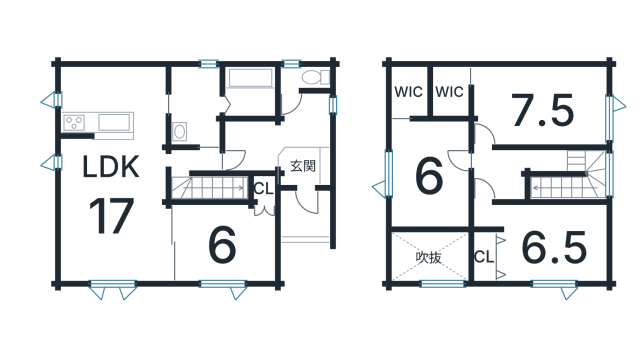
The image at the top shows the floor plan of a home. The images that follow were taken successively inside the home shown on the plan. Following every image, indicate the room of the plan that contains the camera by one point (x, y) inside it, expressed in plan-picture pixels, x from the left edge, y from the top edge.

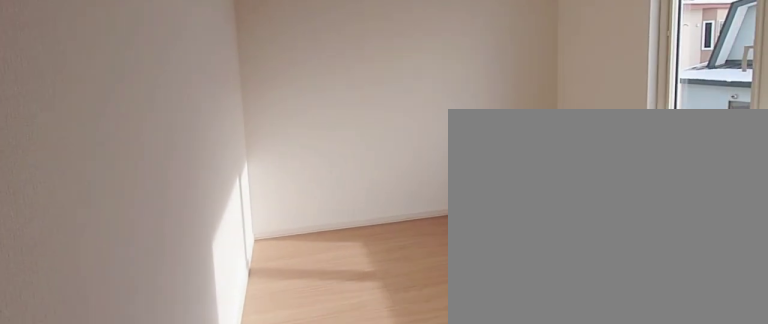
(550, 243)
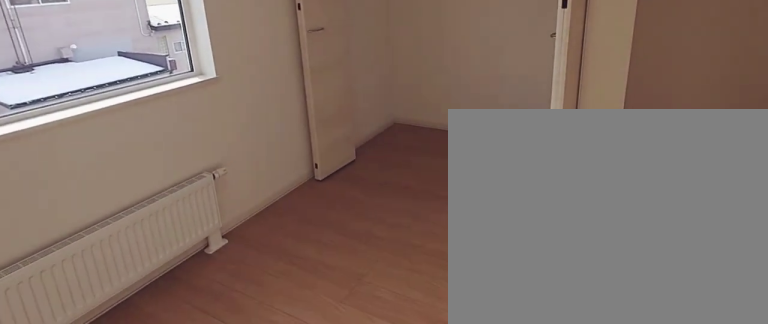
(550, 243)
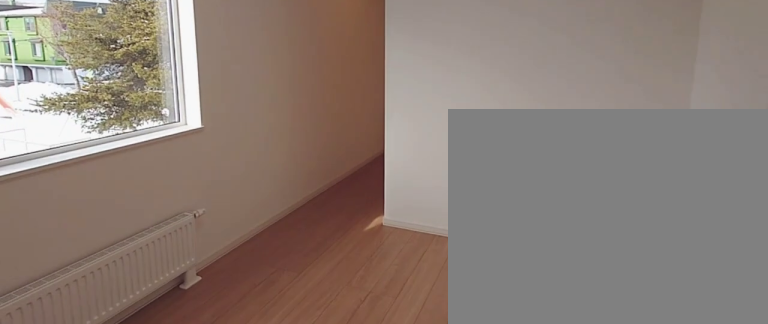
(435, 176)
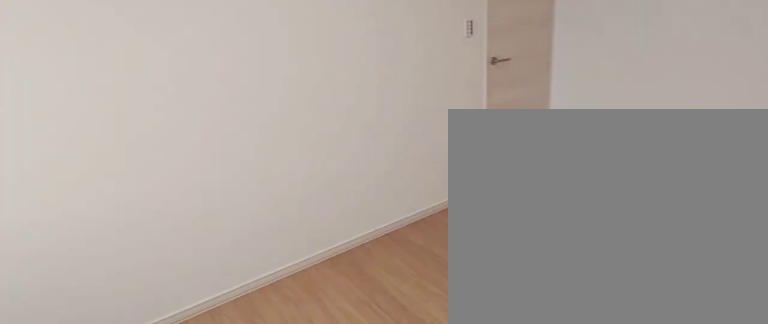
(536, 104)
